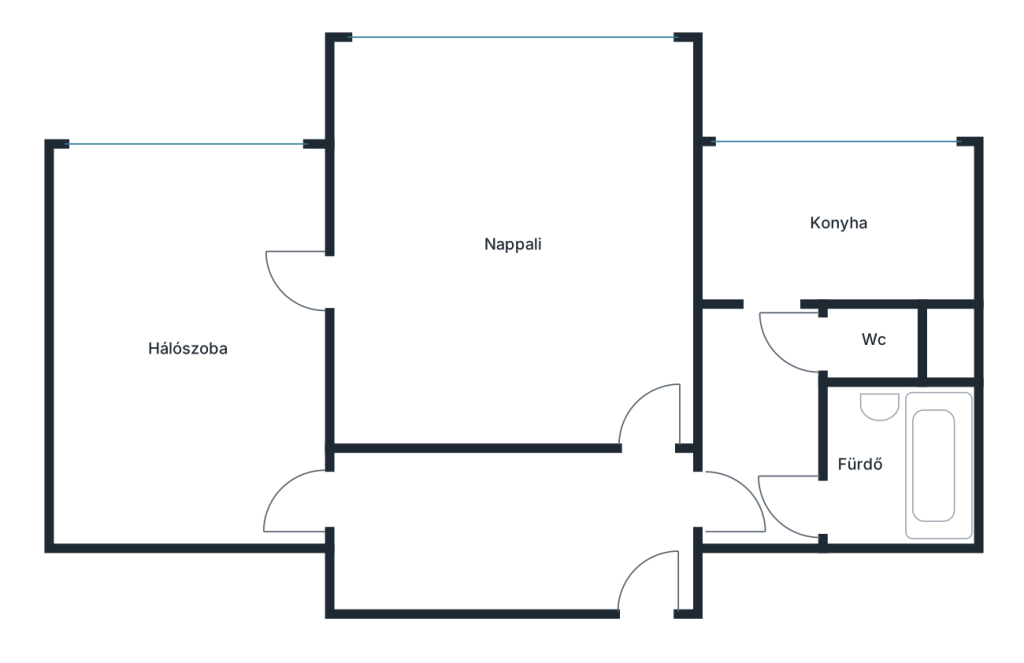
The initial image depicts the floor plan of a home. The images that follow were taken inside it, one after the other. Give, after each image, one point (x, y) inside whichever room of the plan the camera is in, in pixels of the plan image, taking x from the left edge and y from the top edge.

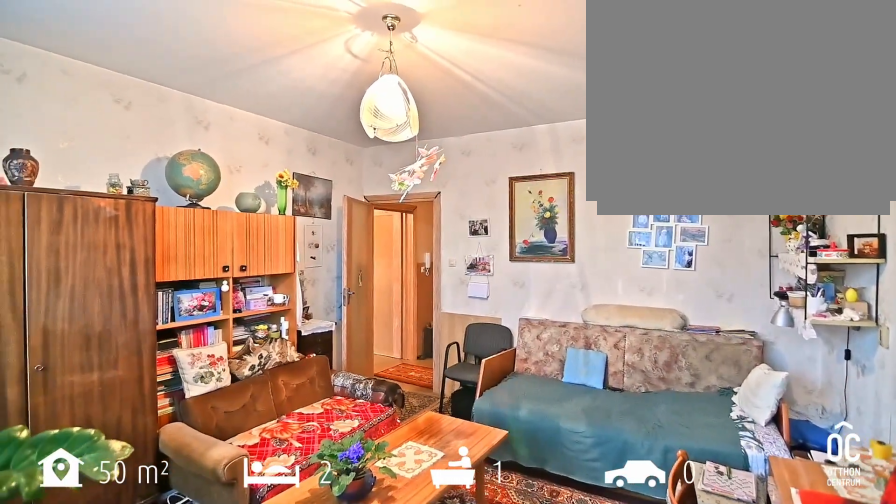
(513, 246)
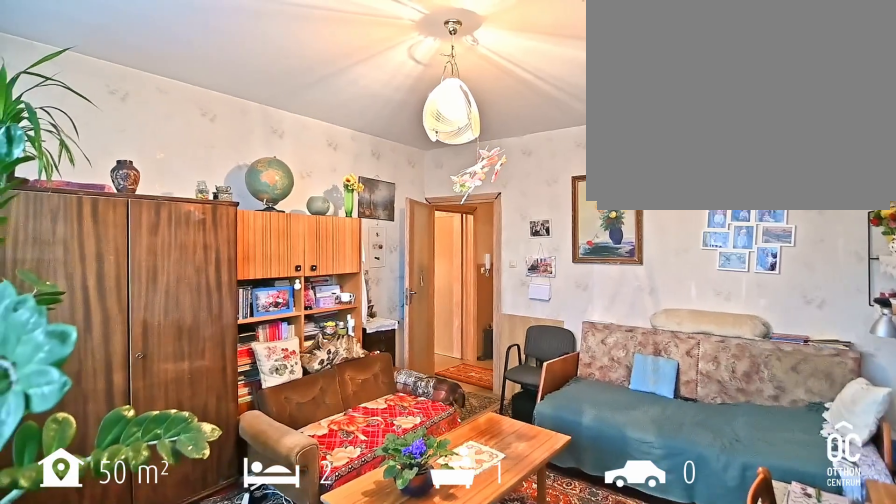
(513, 246)
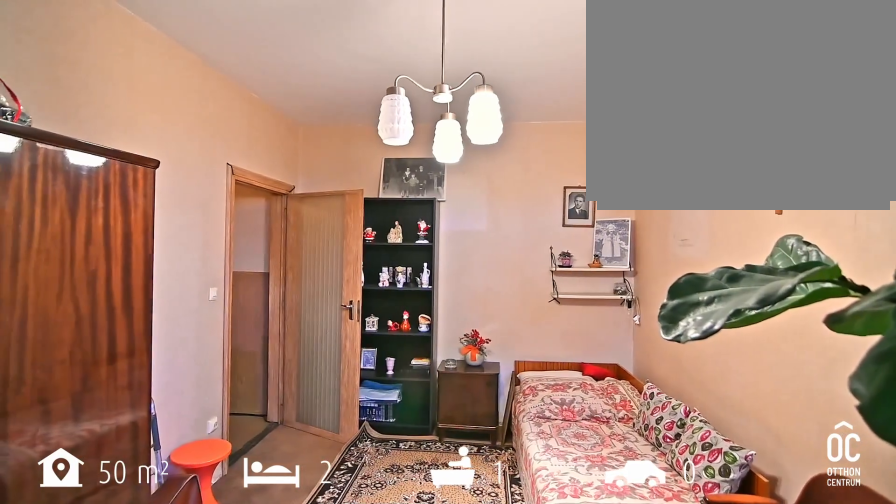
(190, 354)
